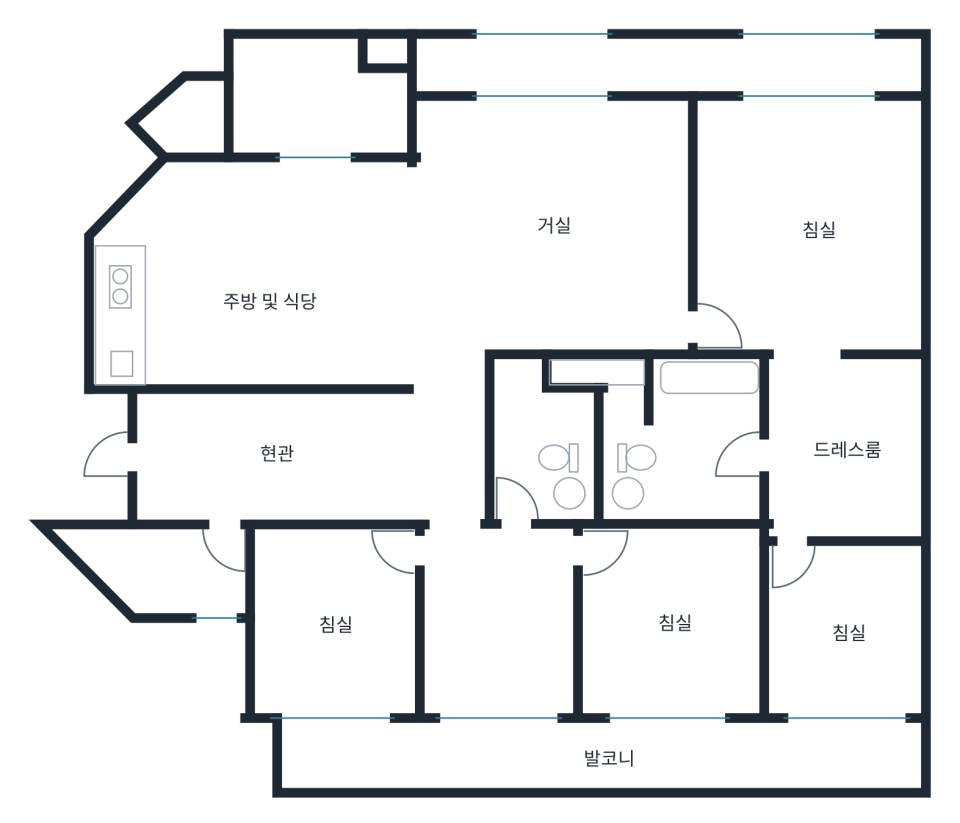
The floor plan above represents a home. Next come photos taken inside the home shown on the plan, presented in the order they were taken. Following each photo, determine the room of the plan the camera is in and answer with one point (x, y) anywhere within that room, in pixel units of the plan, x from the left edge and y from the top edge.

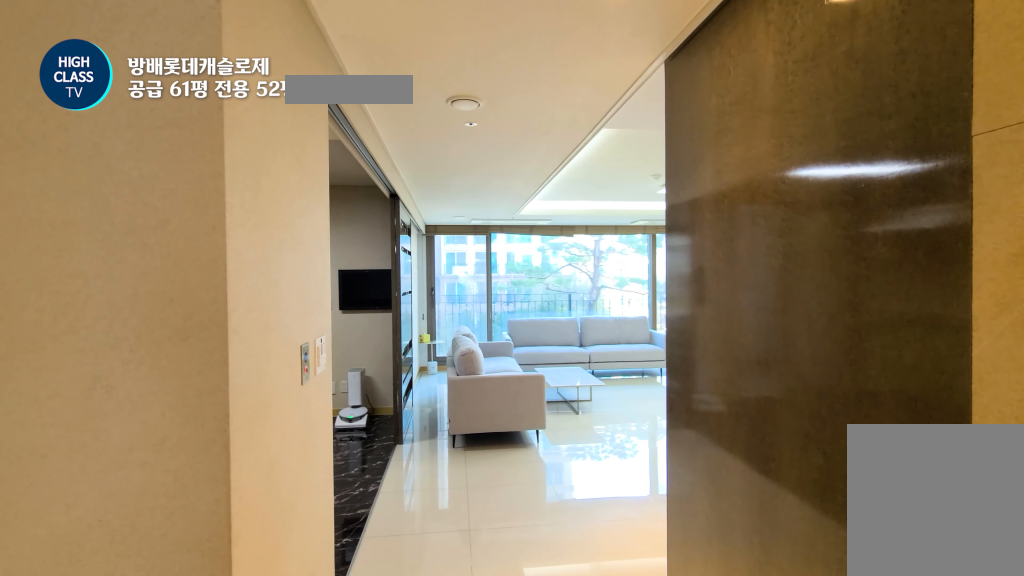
(447, 436)
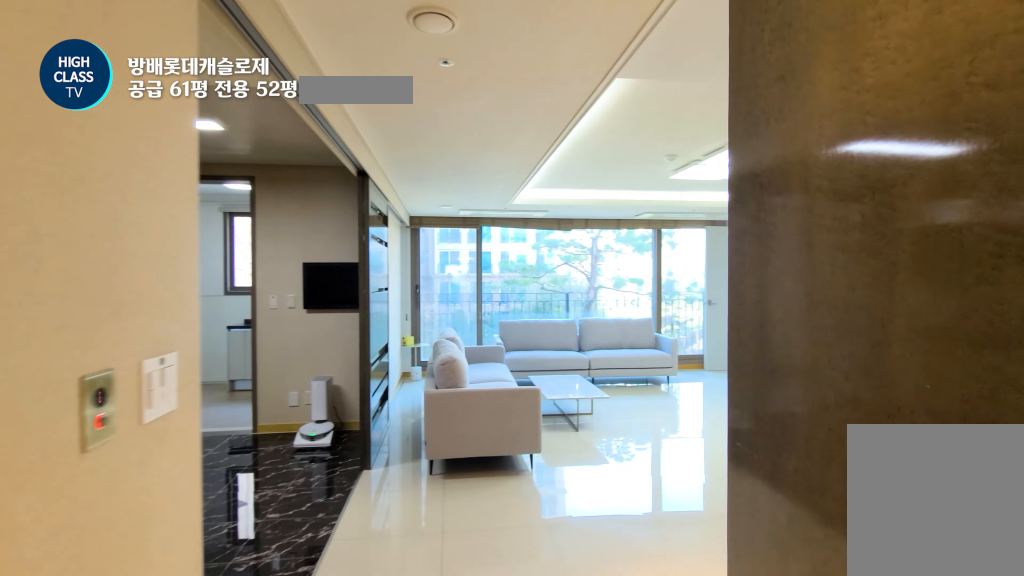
(447, 436)
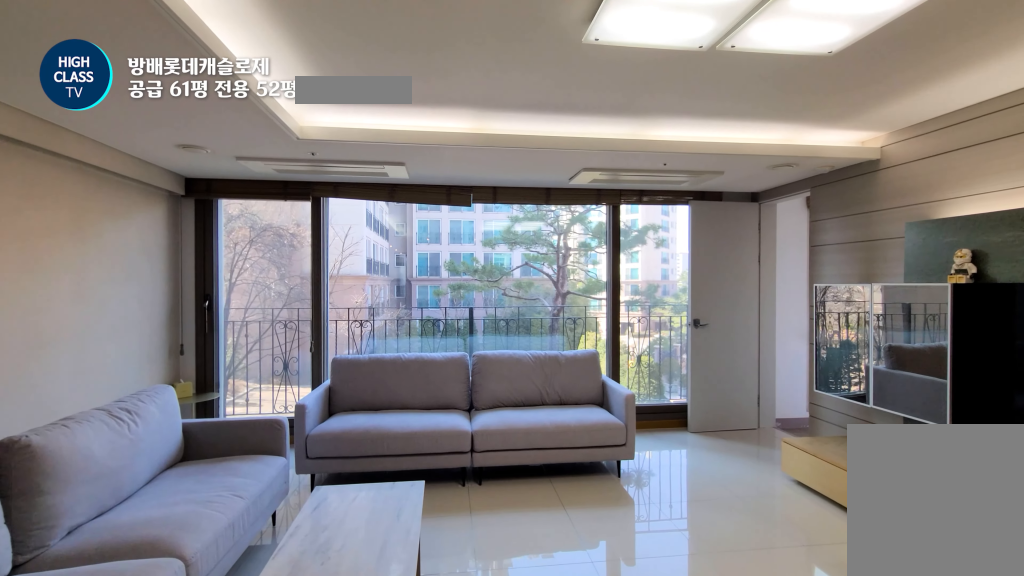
(552, 210)
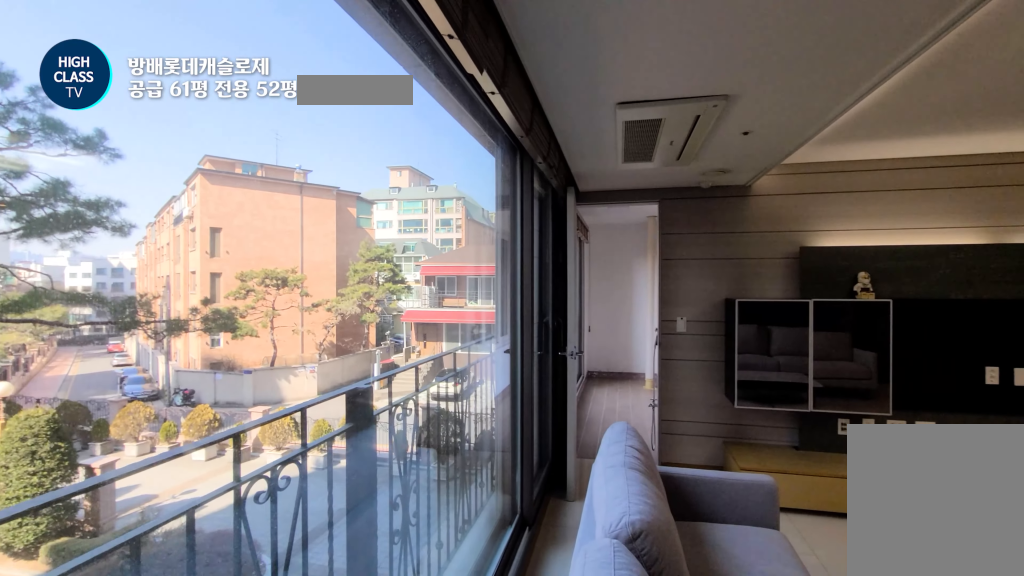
(552, 210)
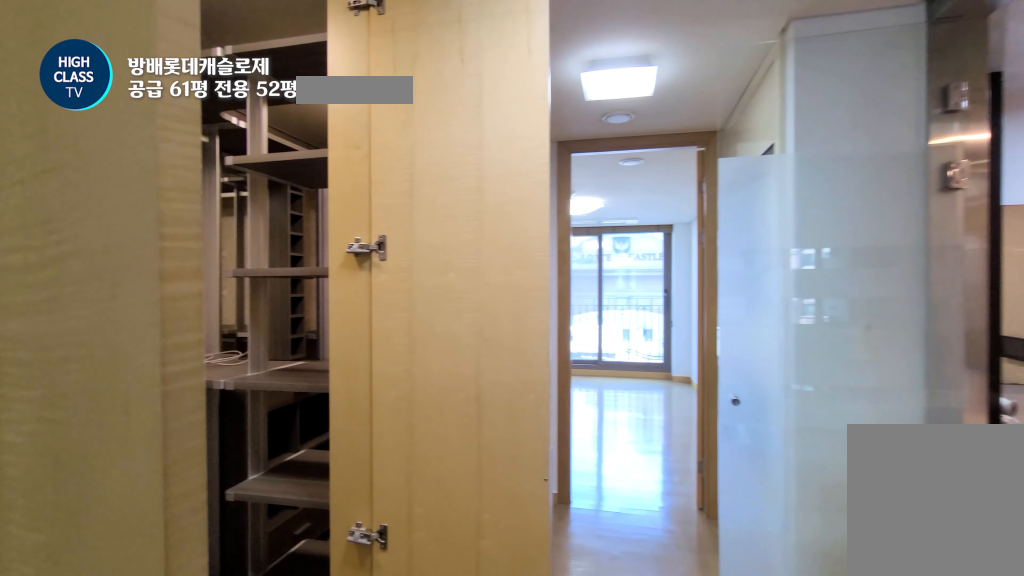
(843, 443)
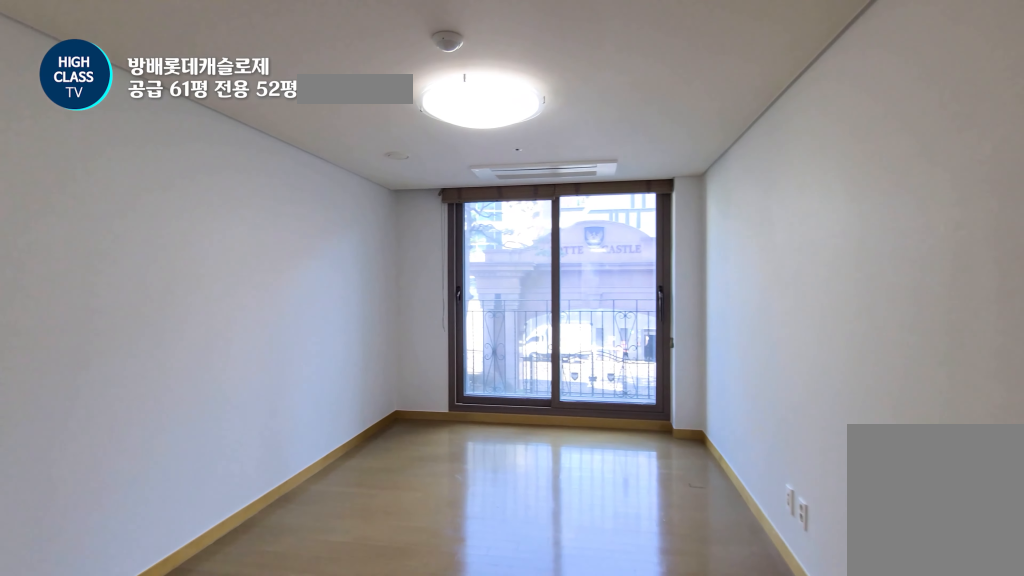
(848, 662)
